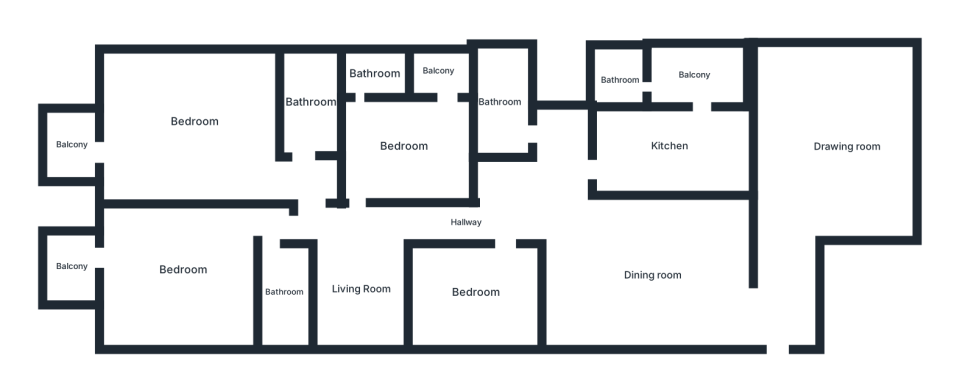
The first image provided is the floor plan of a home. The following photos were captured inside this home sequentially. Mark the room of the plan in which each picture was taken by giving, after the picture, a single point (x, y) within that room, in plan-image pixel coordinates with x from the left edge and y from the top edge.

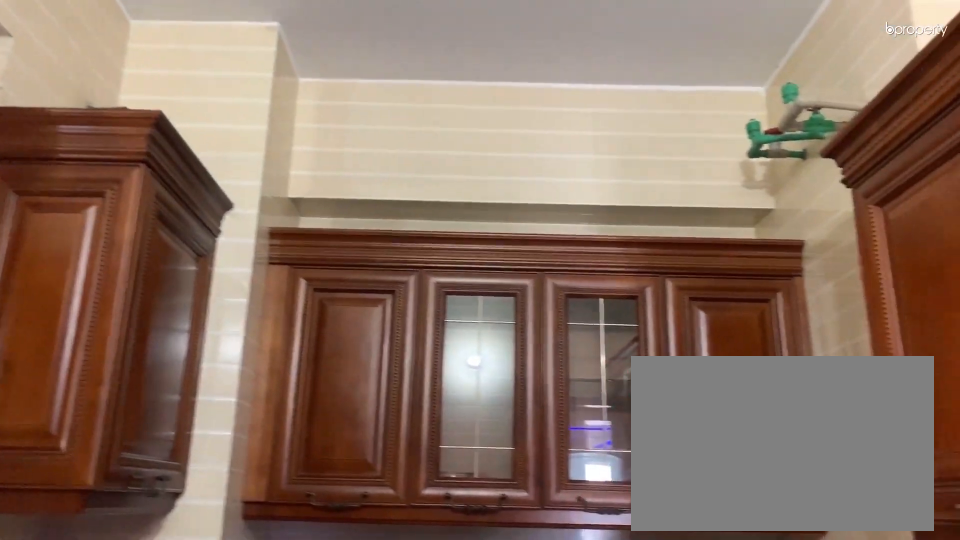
(666, 146)
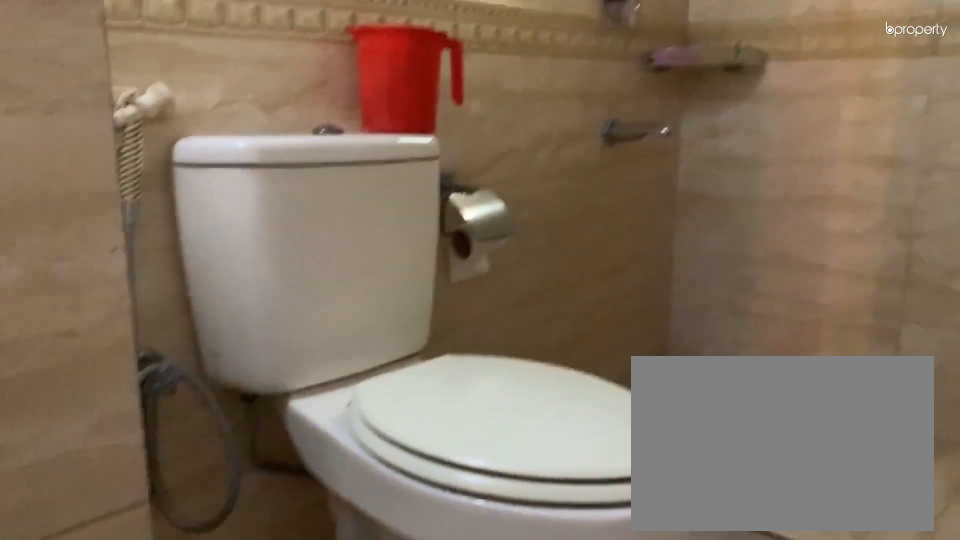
(501, 102)
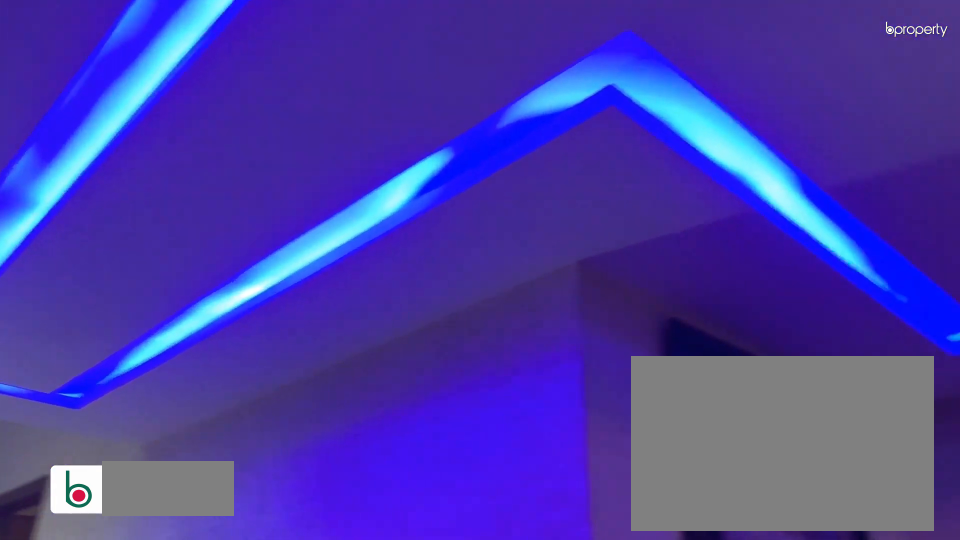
(467, 223)
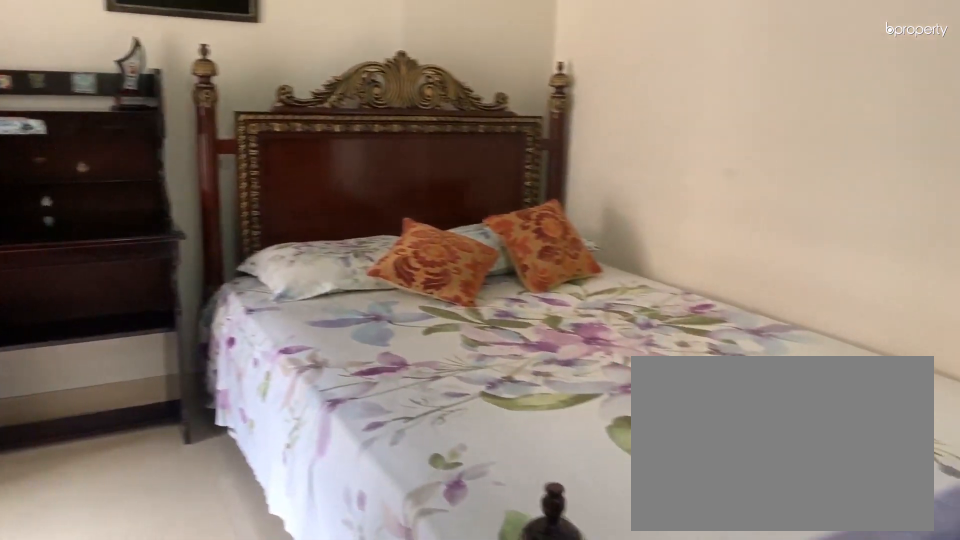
(405, 146)
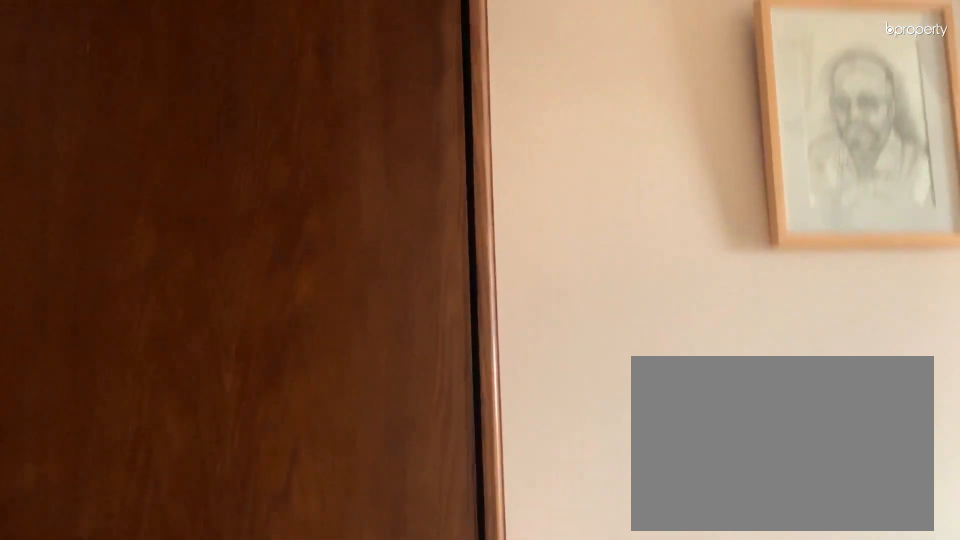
(193, 121)
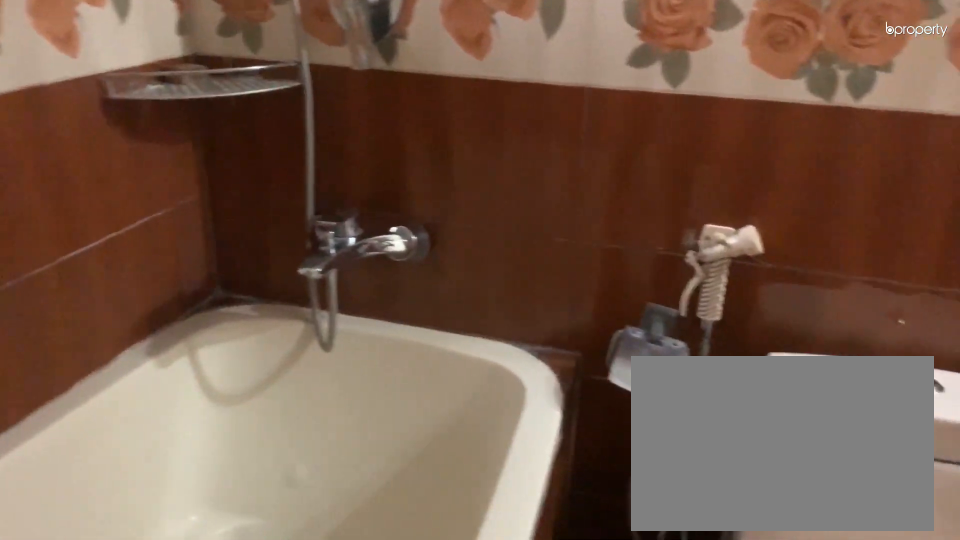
(310, 102)
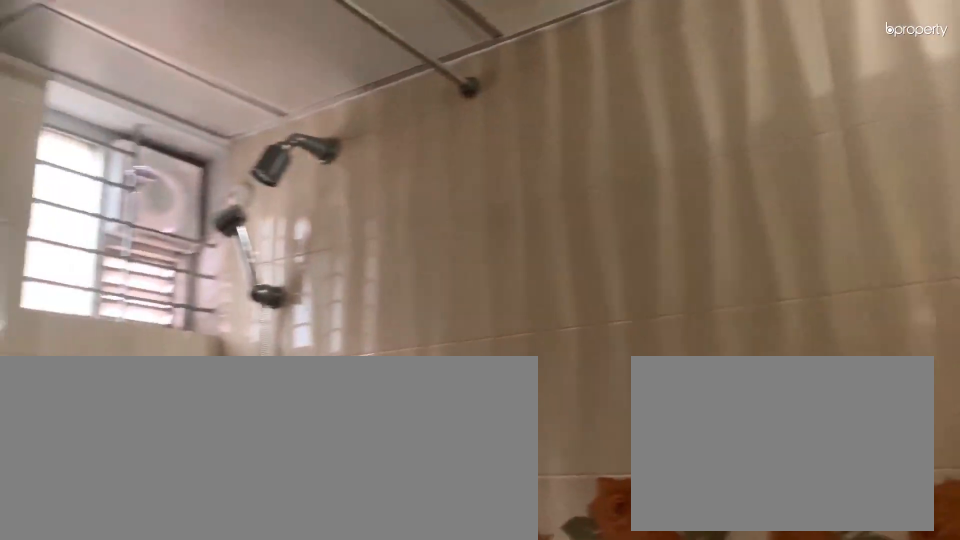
(310, 102)
